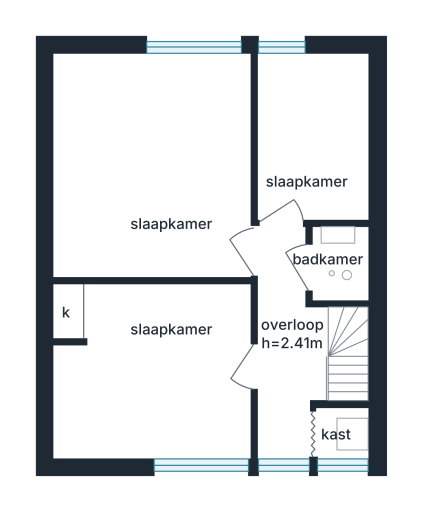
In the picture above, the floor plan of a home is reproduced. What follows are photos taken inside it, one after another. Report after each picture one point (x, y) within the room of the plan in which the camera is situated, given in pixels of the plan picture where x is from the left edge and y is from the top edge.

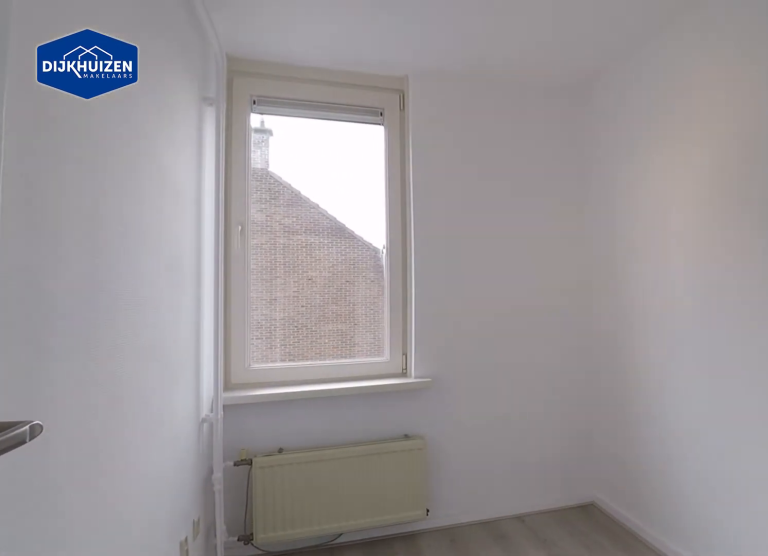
(311, 137)
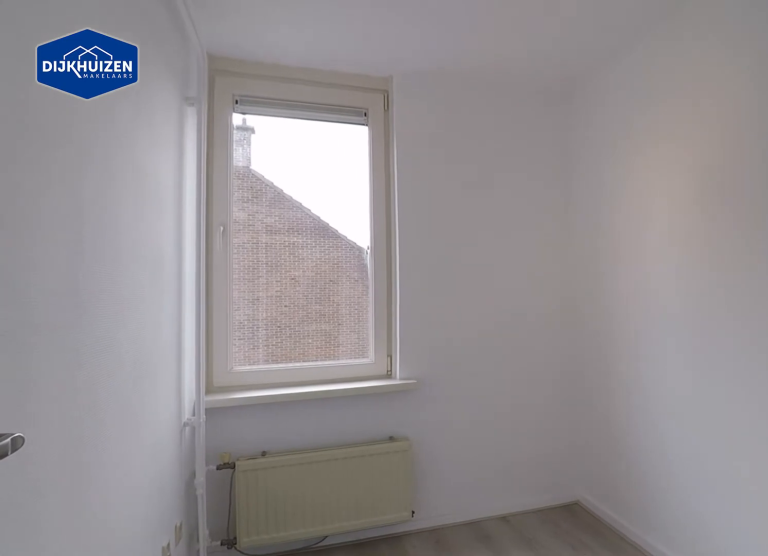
(311, 137)
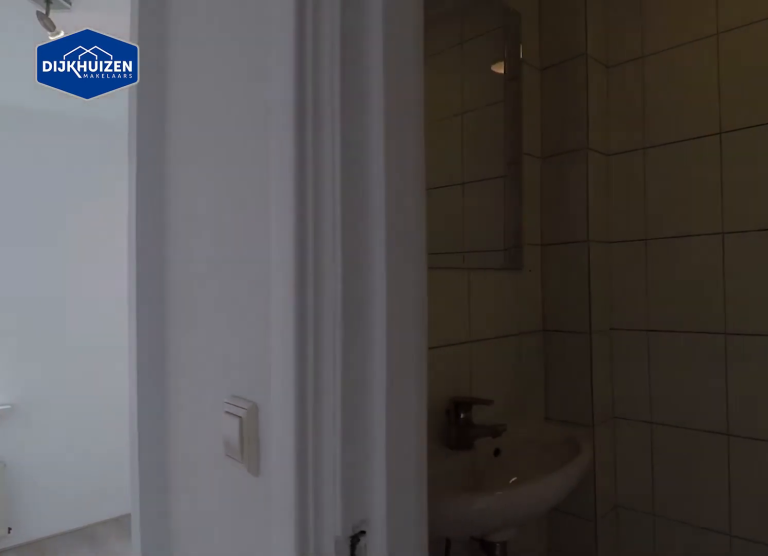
(286, 344)
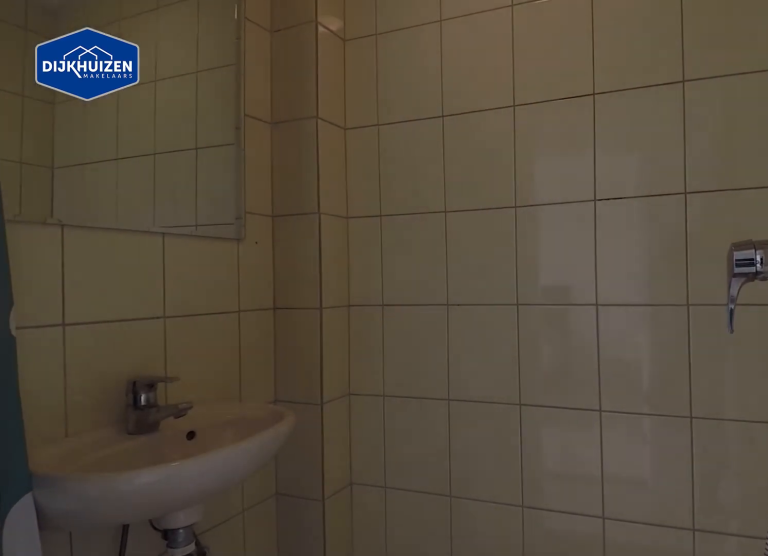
(343, 260)
